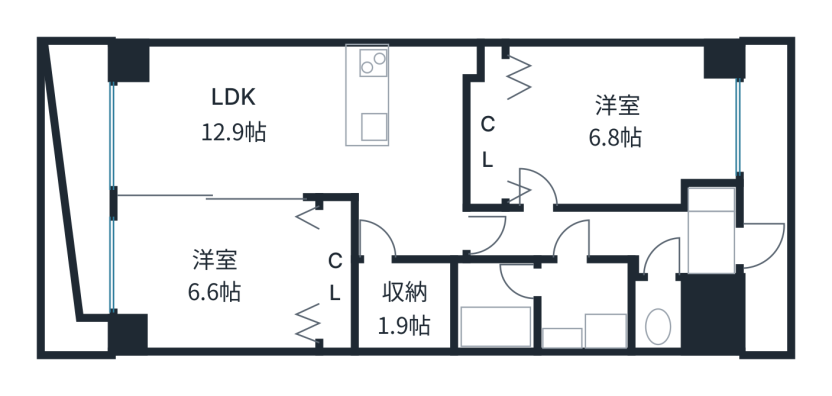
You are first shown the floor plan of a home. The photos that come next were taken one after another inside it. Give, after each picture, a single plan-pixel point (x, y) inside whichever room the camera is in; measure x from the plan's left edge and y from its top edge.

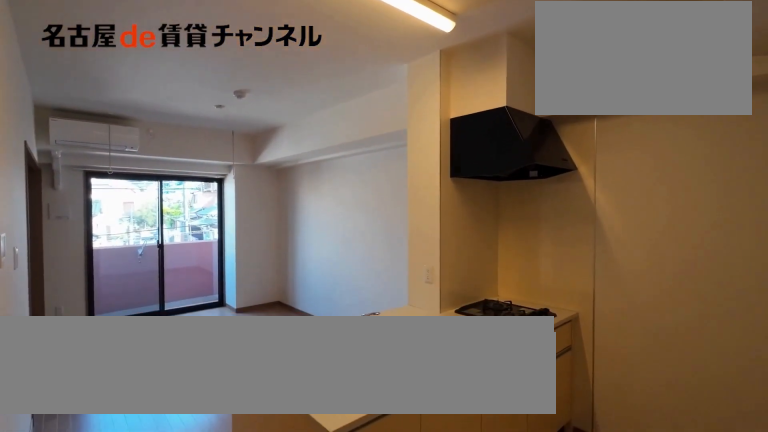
(414, 94)
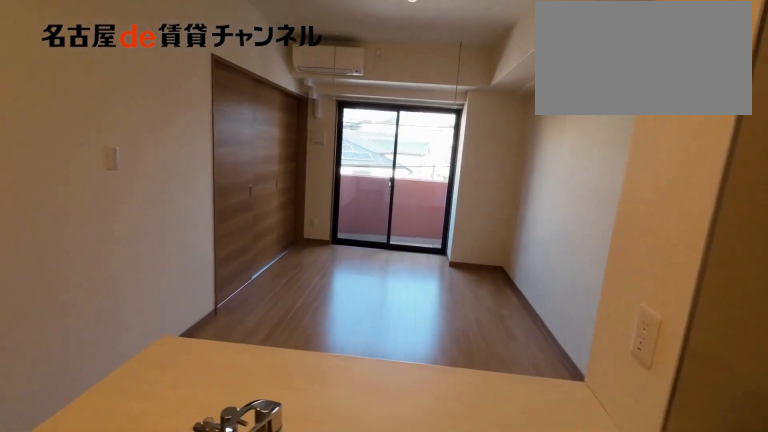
(414, 94)
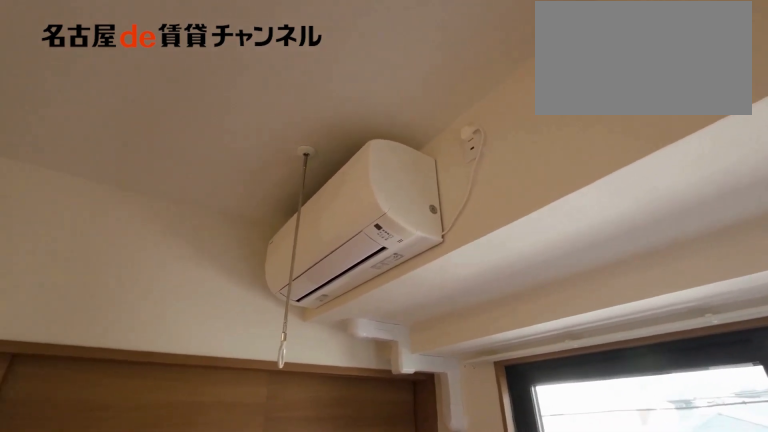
(306, 131)
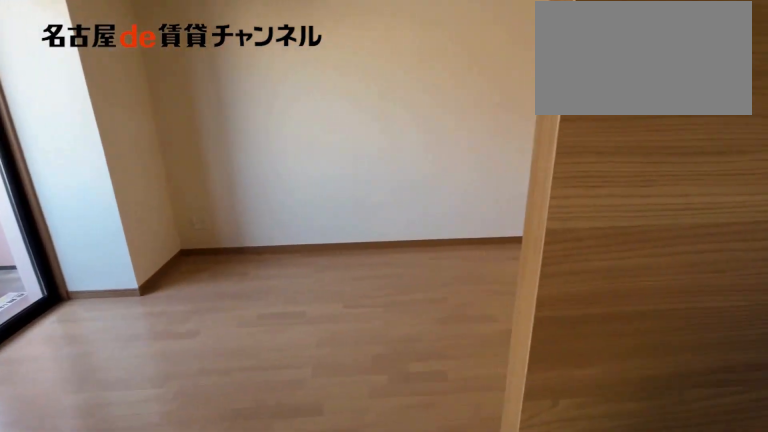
(219, 273)
